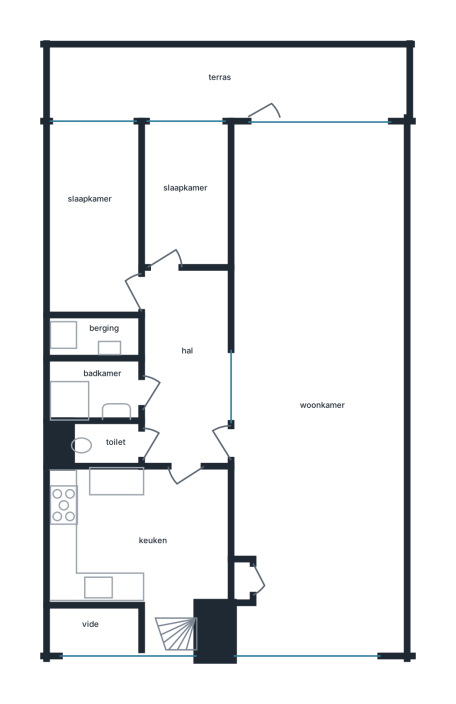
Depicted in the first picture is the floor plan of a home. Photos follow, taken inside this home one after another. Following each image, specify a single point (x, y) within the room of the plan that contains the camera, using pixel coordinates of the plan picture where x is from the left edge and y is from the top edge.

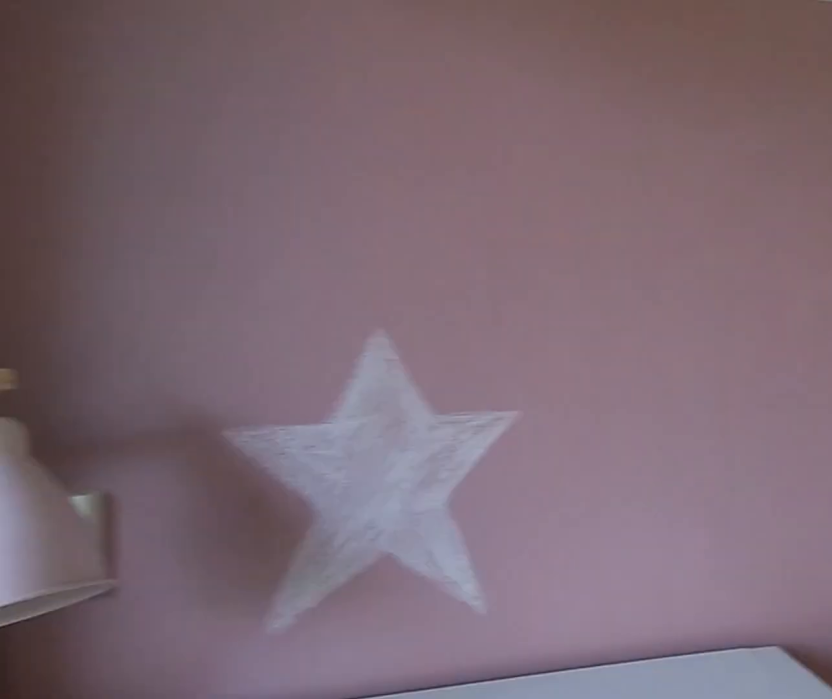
(185, 196)
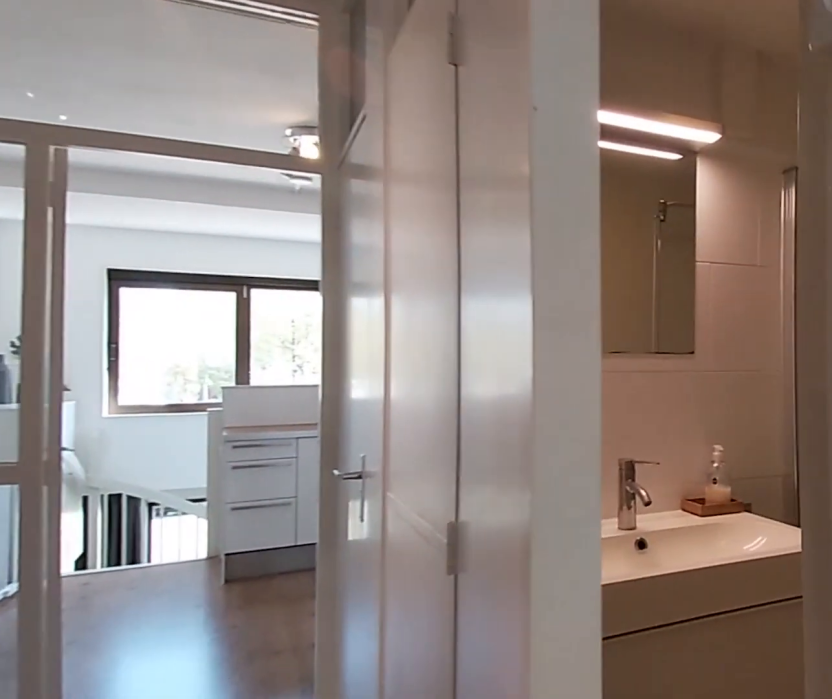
(186, 367)
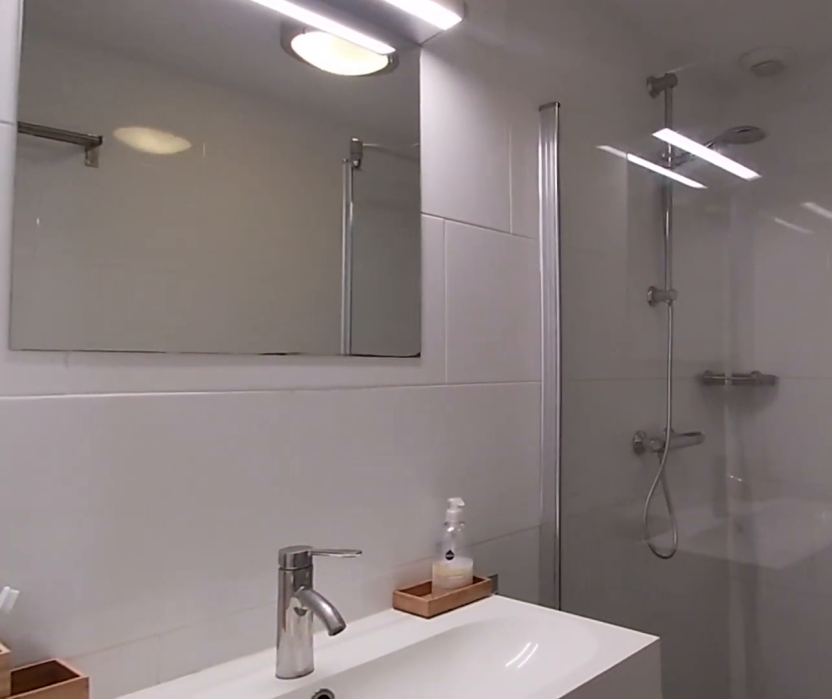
(97, 390)
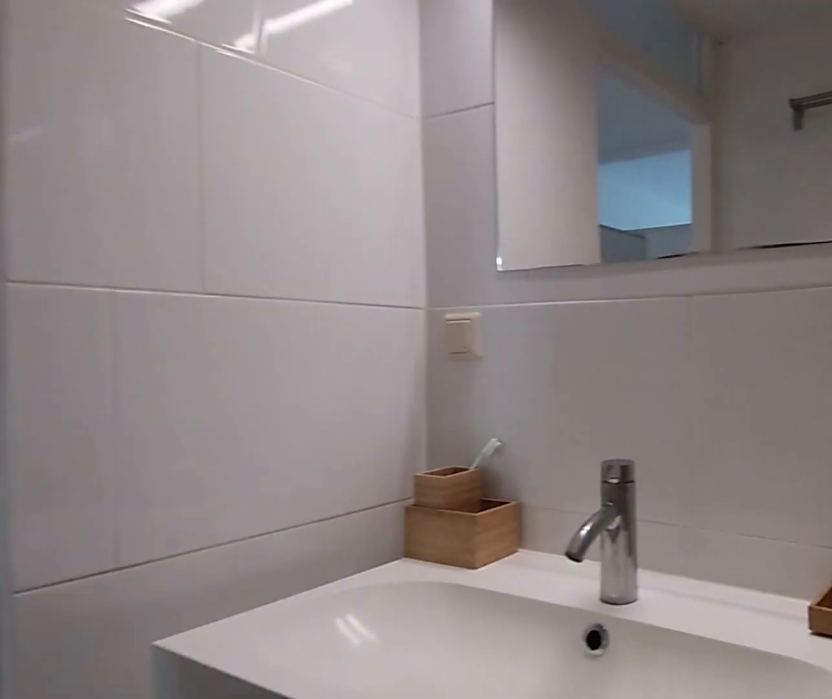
(97, 390)
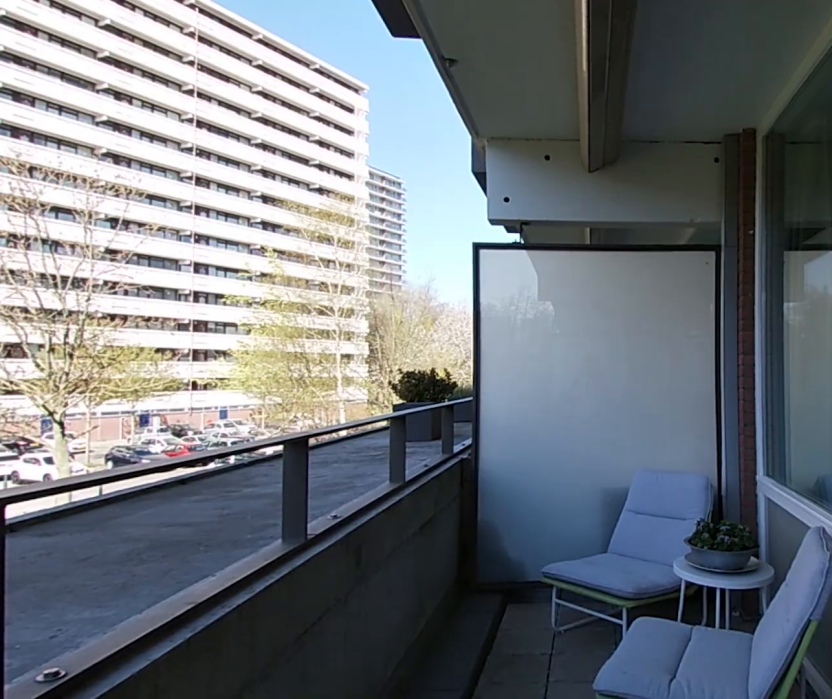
(228, 81)
